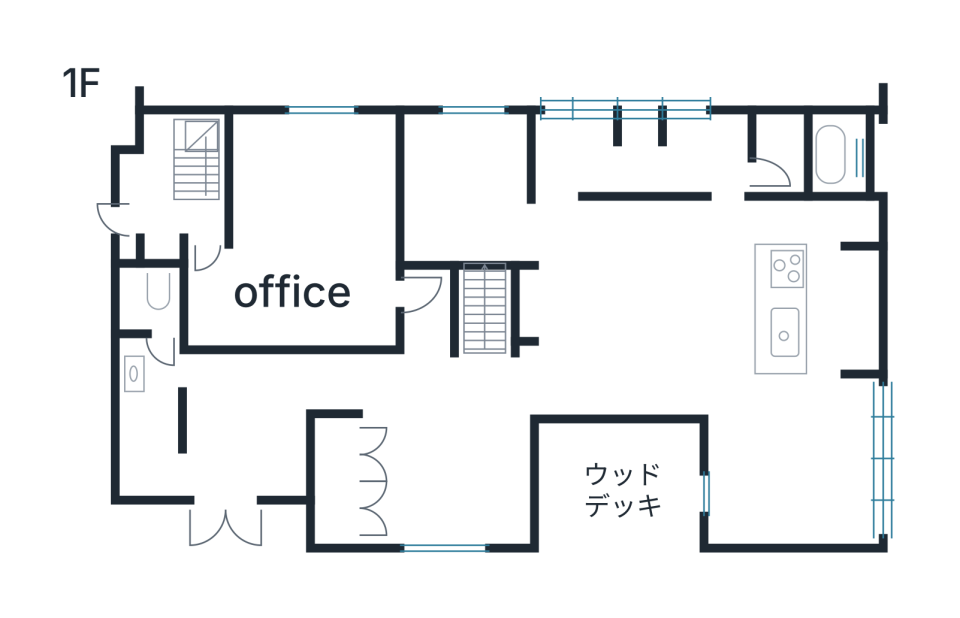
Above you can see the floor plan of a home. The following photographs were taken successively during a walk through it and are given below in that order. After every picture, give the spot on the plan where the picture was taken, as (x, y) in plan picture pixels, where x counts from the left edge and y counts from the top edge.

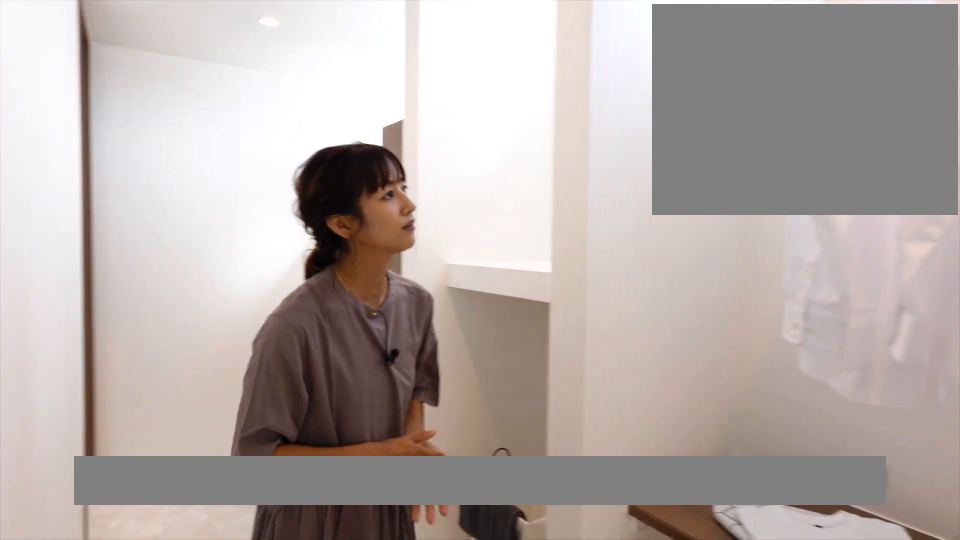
(680, 166)
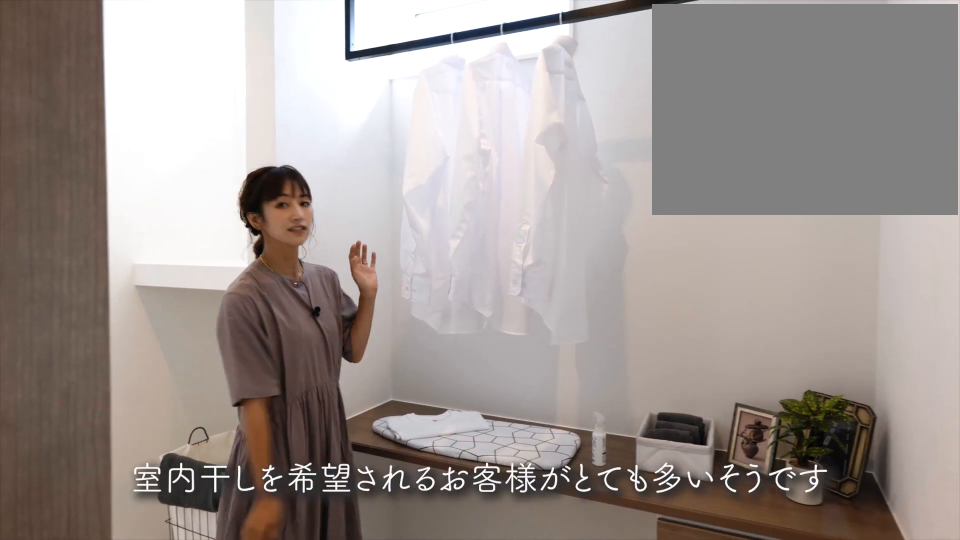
(720, 169)
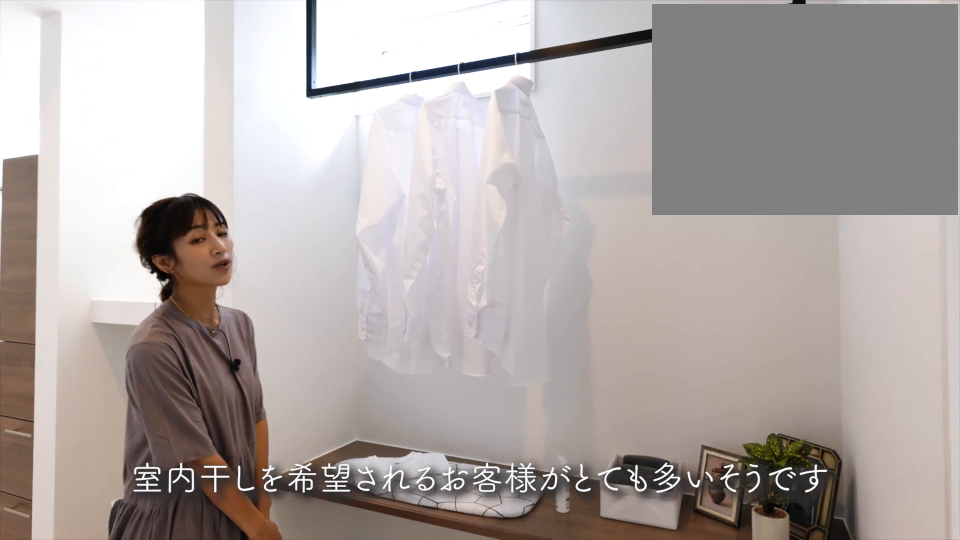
(720, 173)
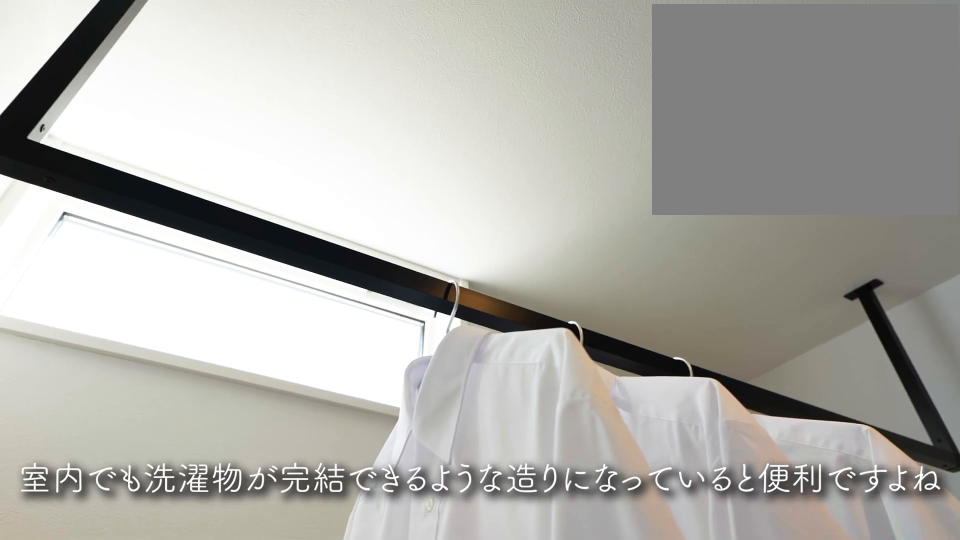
(720, 187)
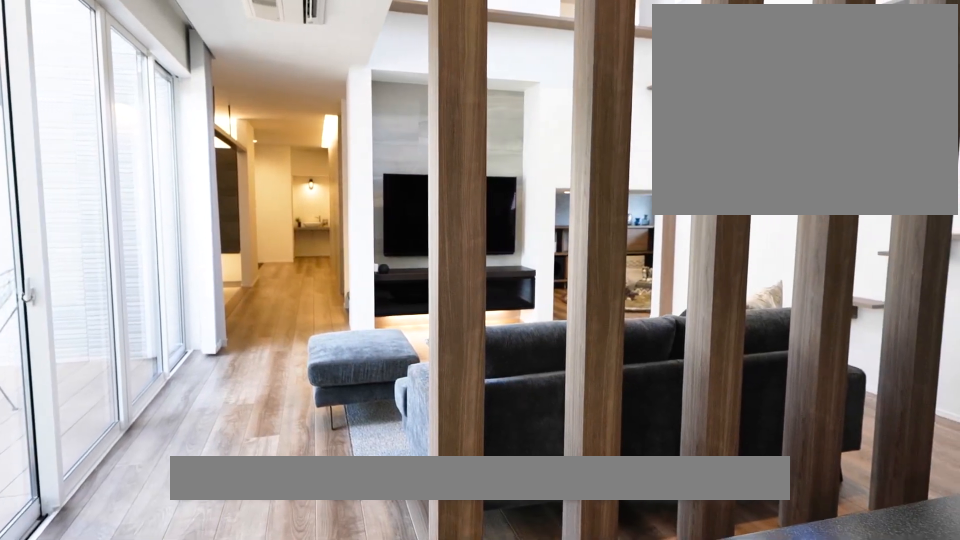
(820, 352)
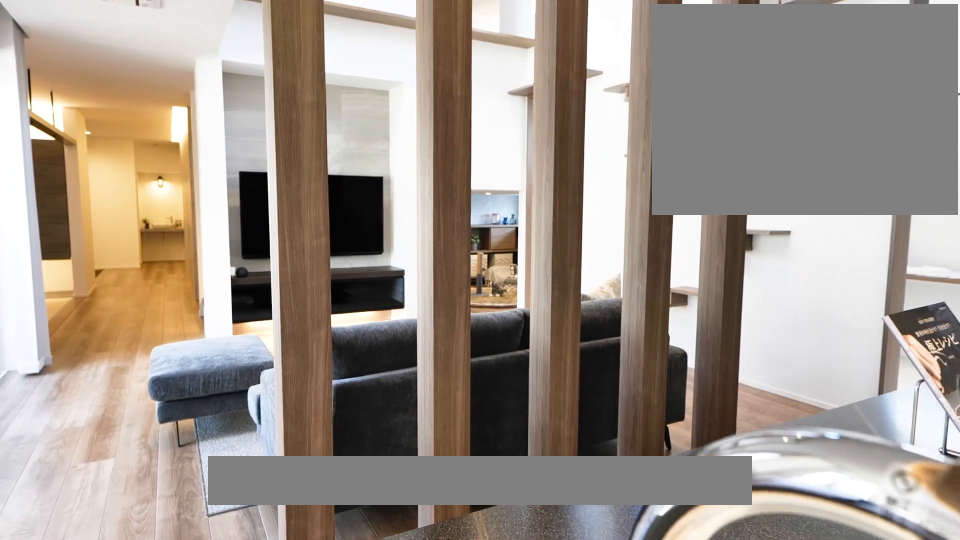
(820, 352)
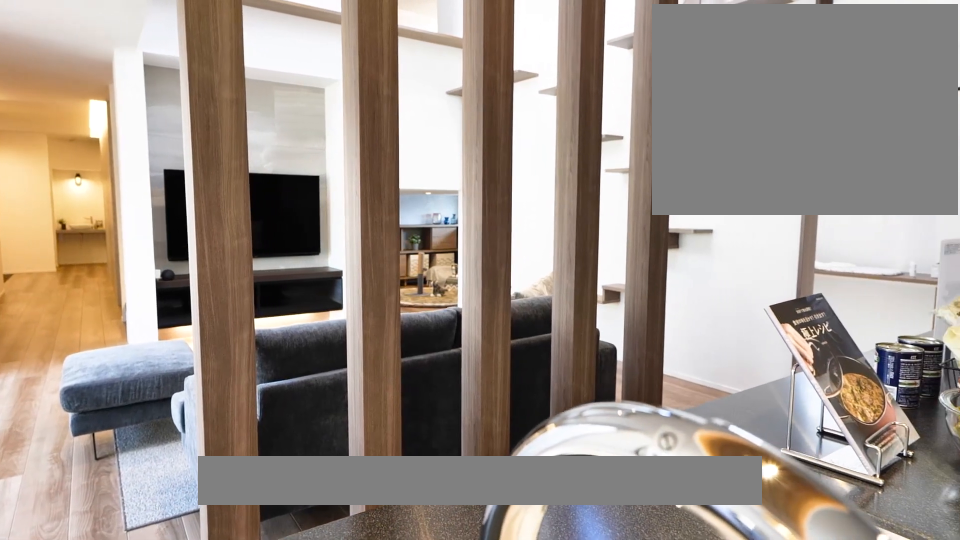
(820, 352)
